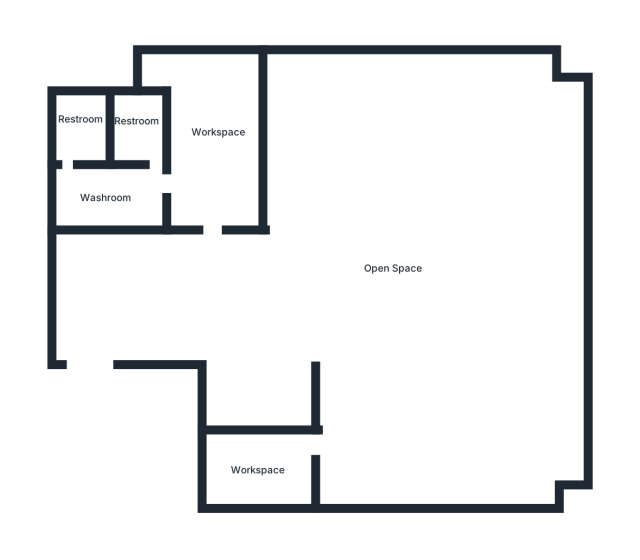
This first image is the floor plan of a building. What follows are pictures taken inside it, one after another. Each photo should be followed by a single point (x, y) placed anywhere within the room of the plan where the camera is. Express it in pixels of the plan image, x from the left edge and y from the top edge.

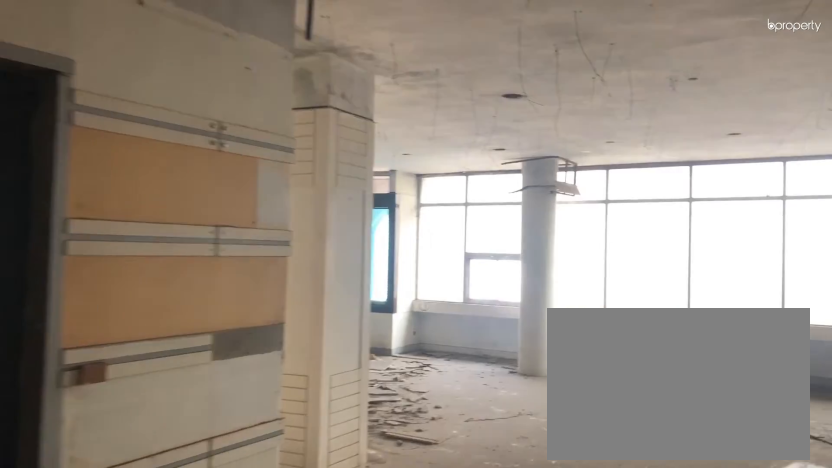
(251, 289)
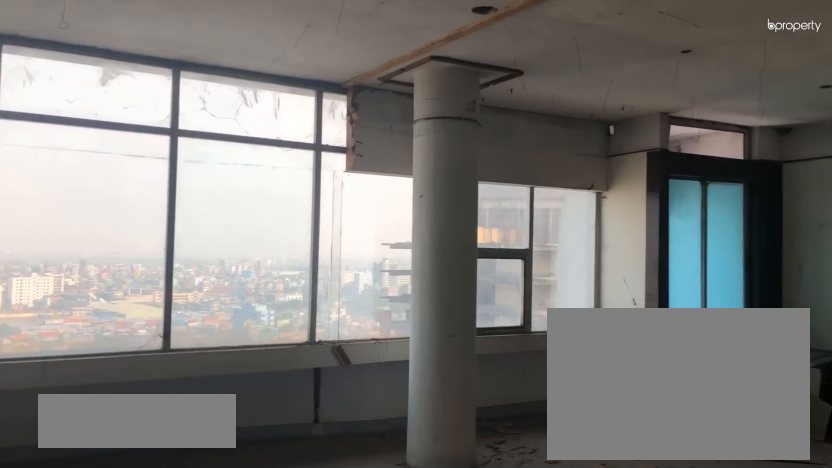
(398, 279)
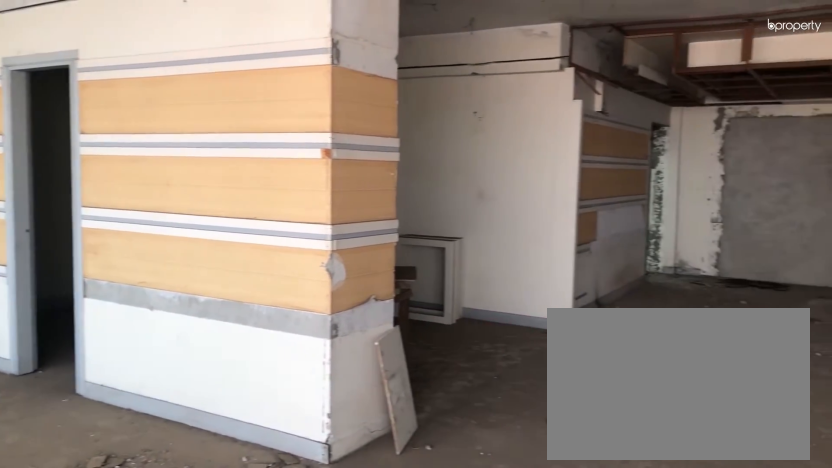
(436, 379)
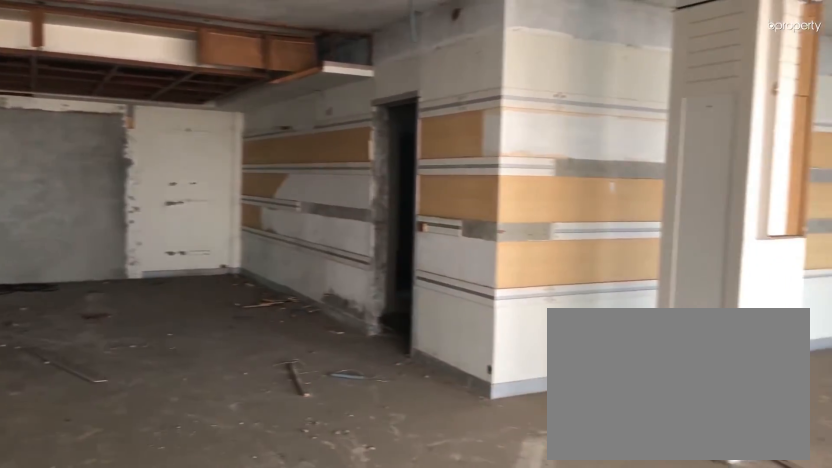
(398, 250)
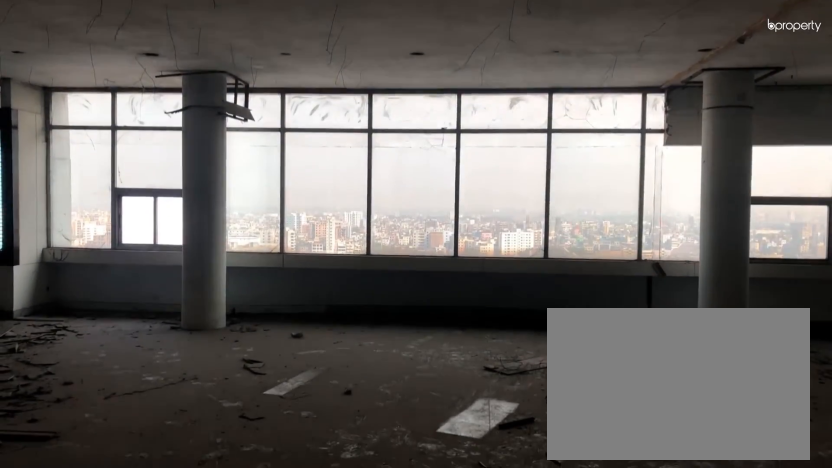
(399, 250)
